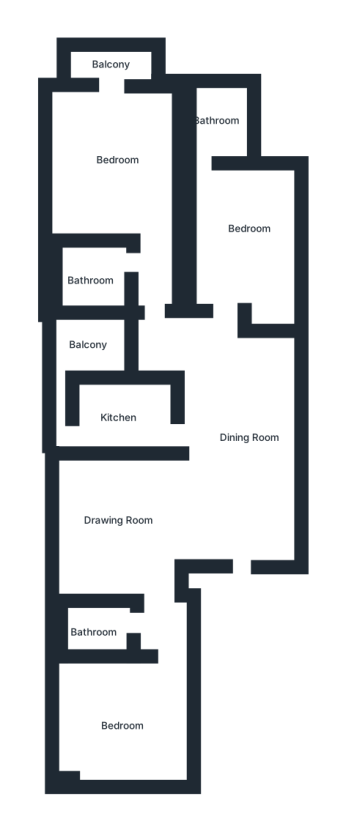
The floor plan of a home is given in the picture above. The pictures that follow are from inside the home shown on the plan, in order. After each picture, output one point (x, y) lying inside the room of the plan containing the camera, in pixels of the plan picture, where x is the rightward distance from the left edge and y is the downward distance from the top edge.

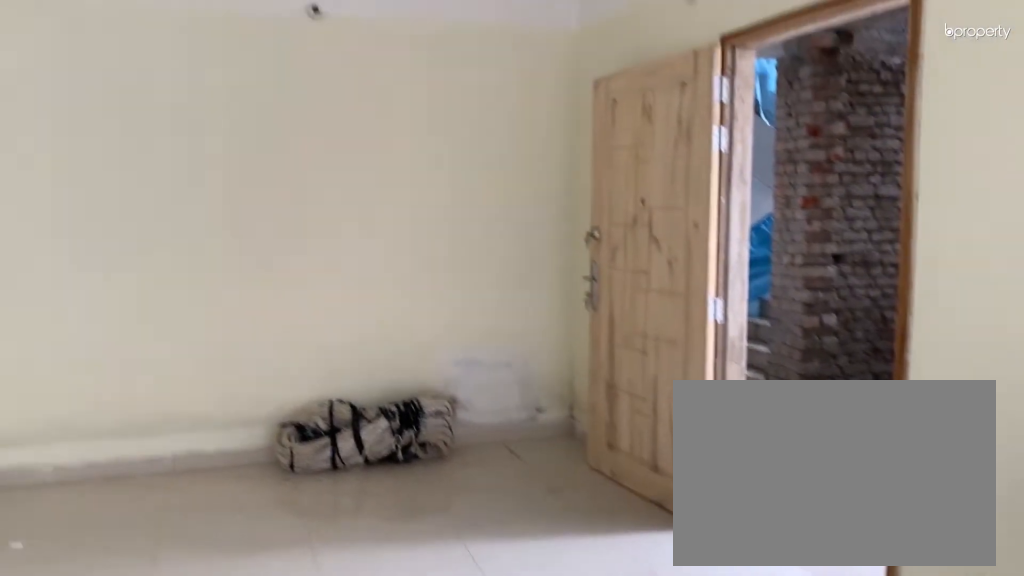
(111, 514)
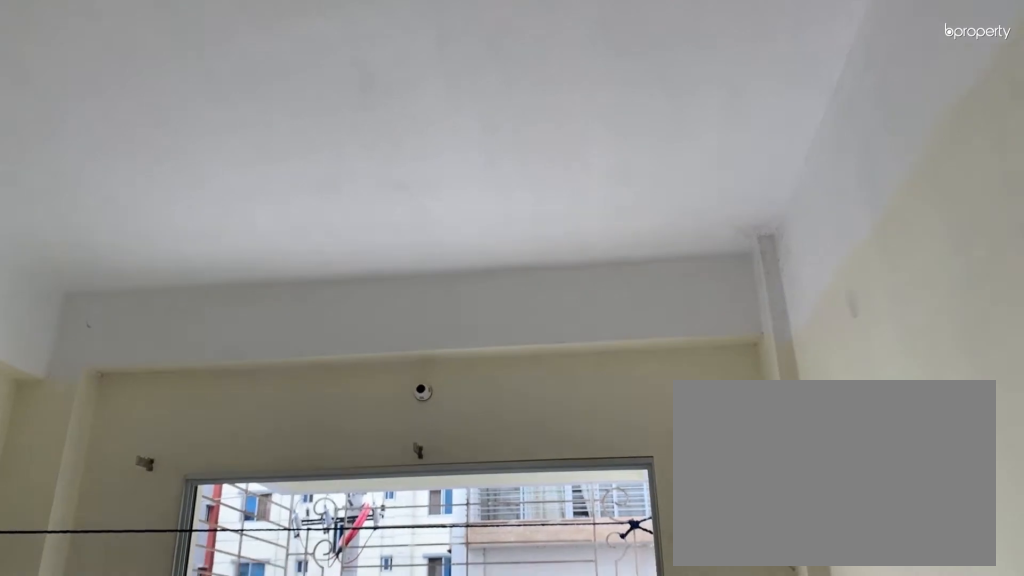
(108, 150)
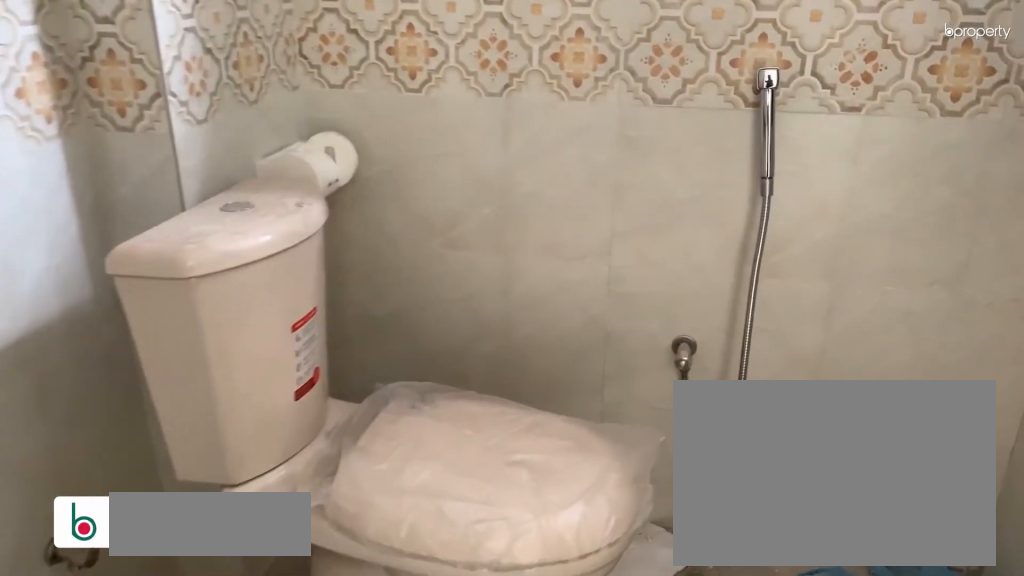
(91, 276)
